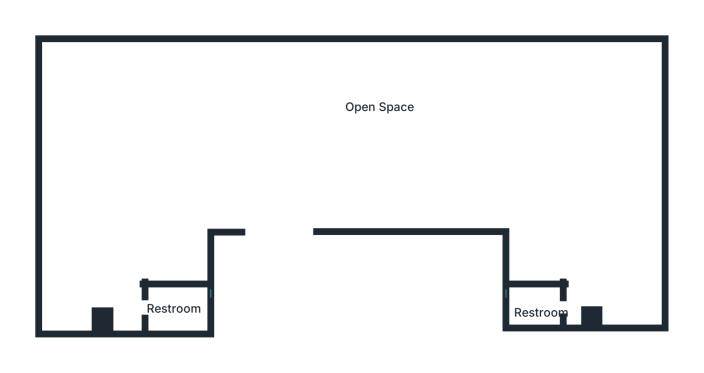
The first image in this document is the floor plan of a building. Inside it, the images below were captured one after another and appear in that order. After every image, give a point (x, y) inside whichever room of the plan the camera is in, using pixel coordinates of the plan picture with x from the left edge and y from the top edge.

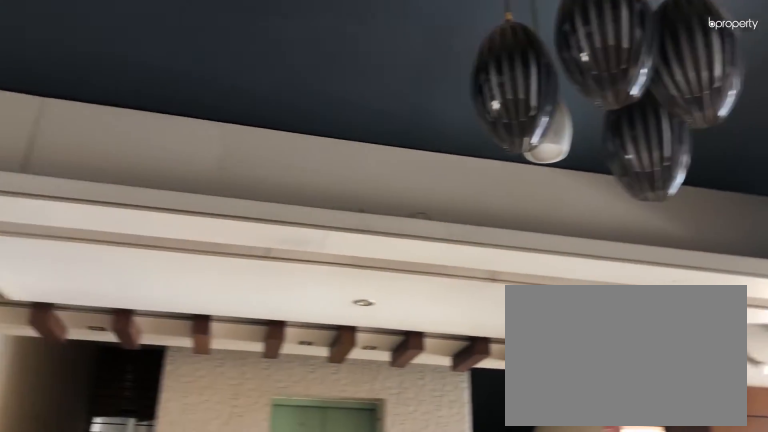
(373, 120)
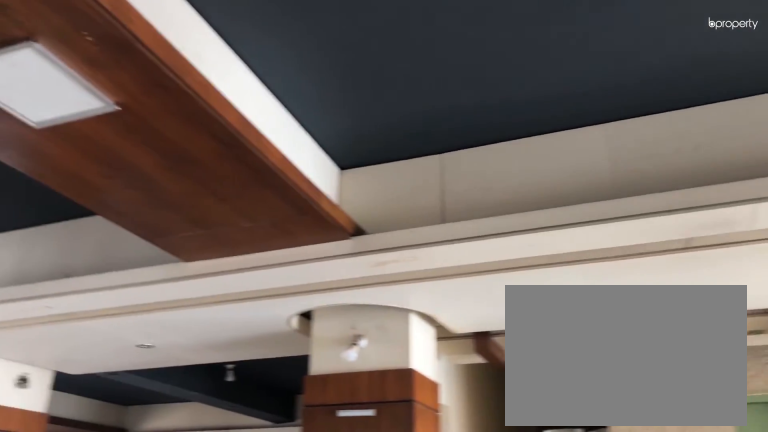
(373, 120)
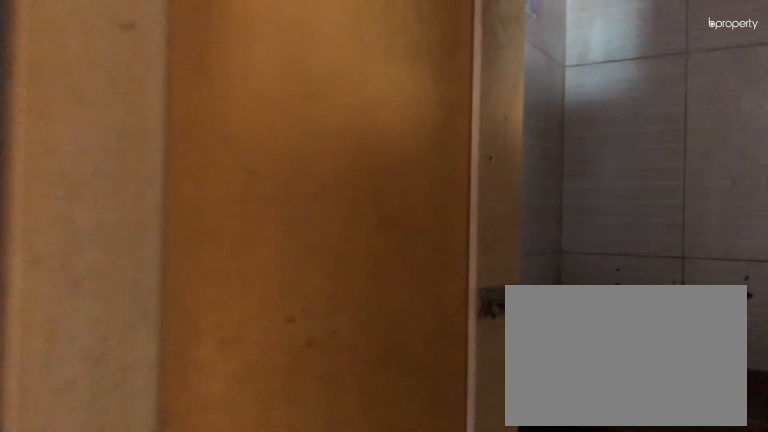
(177, 310)
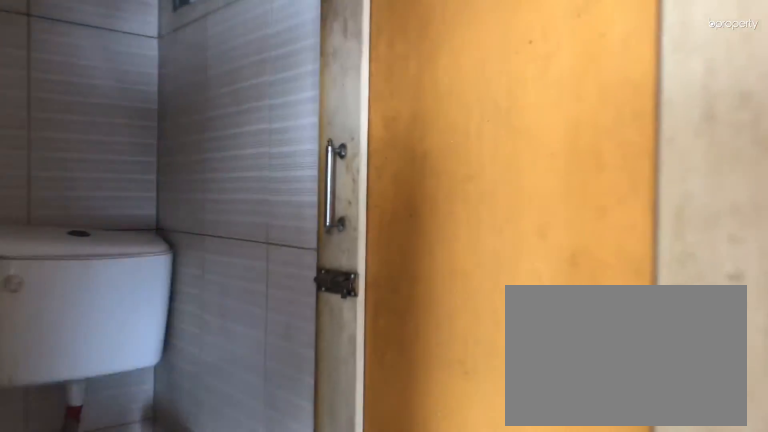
(551, 308)
